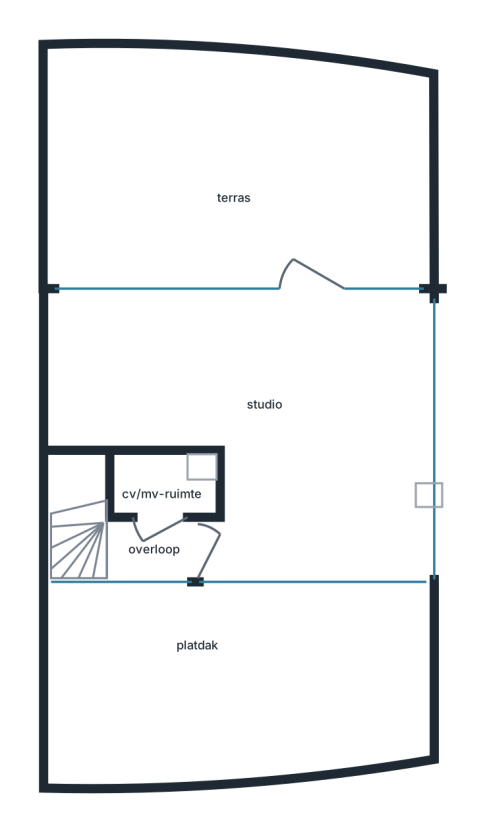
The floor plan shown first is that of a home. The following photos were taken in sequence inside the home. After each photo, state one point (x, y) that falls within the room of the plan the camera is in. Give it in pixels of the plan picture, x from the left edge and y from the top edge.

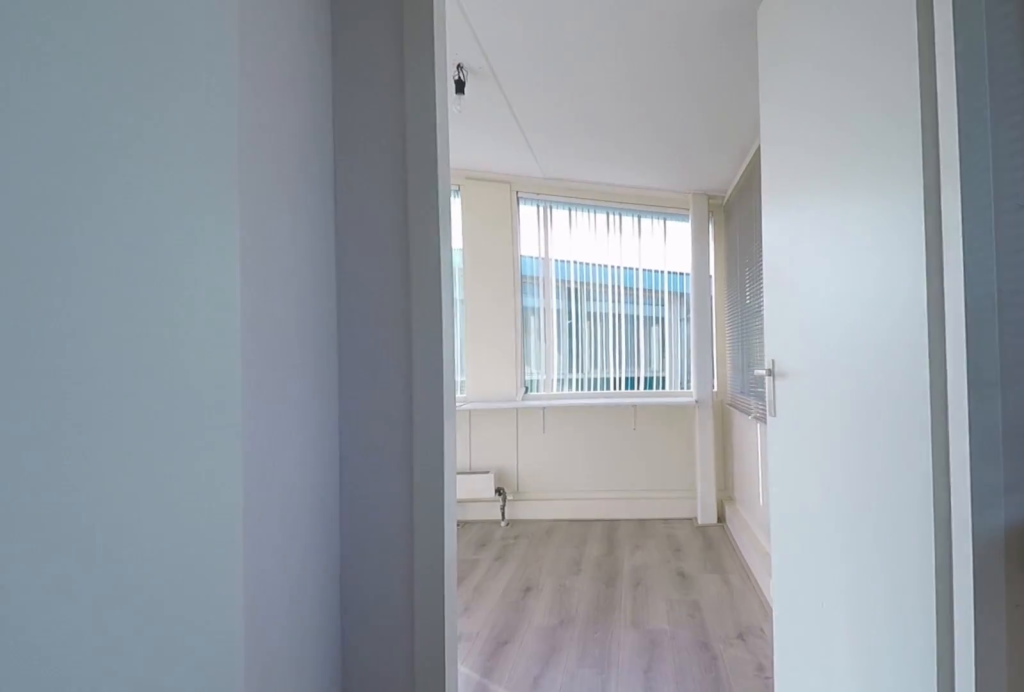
(161, 540)
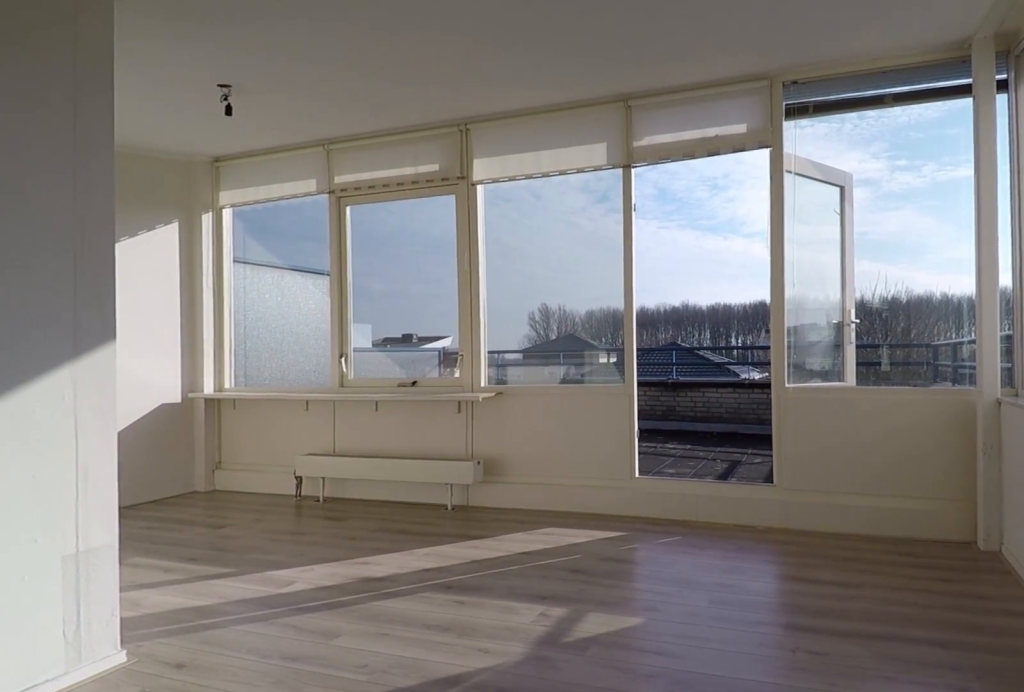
(265, 419)
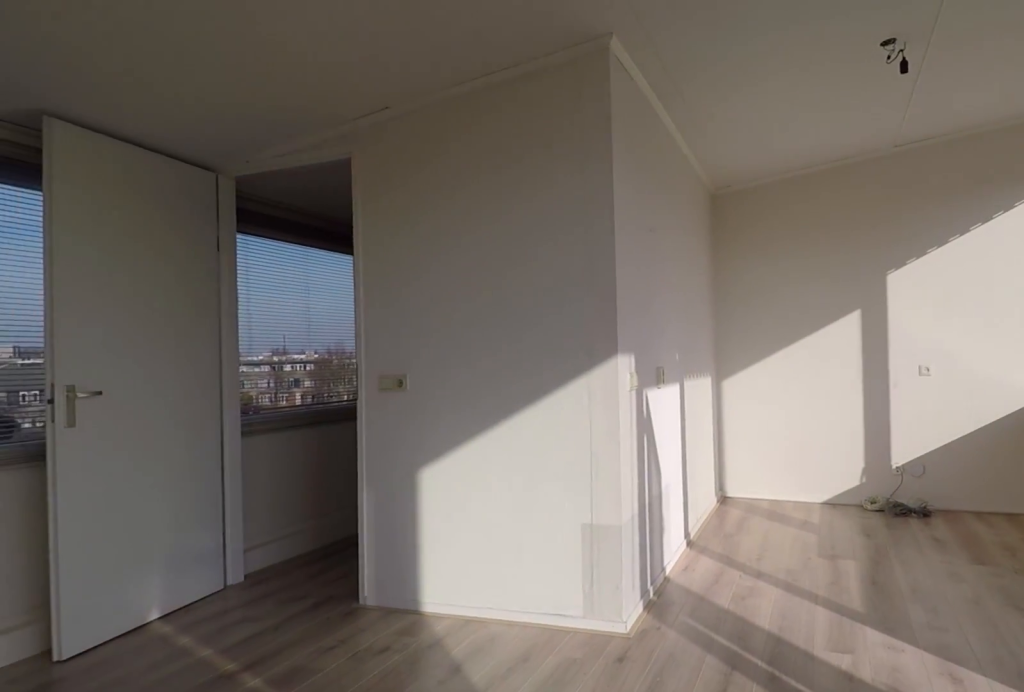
(265, 419)
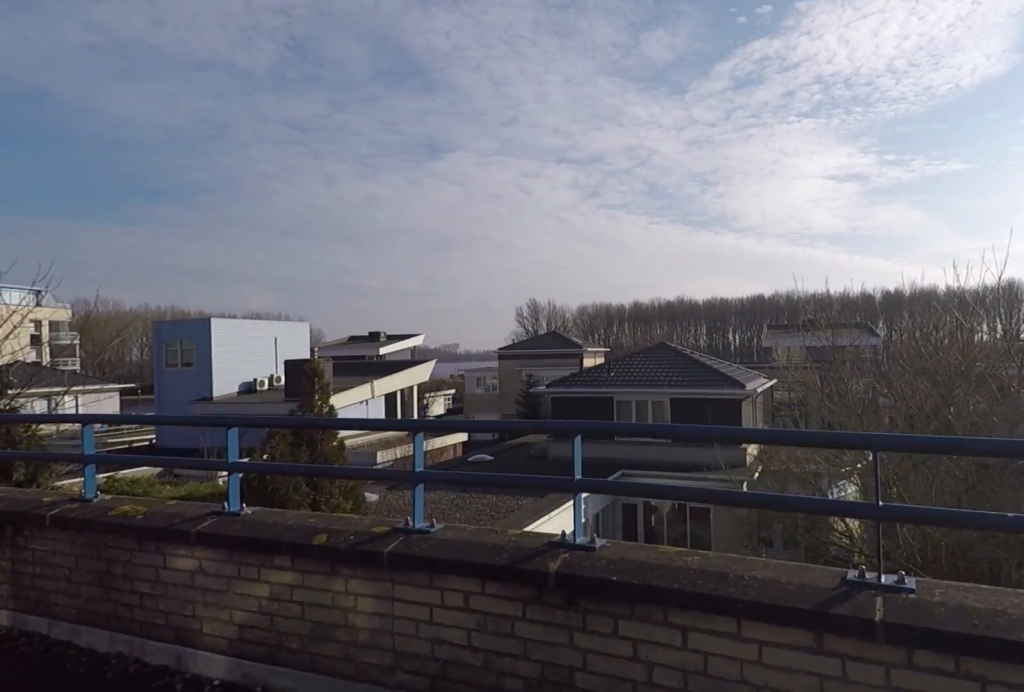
(234, 170)
